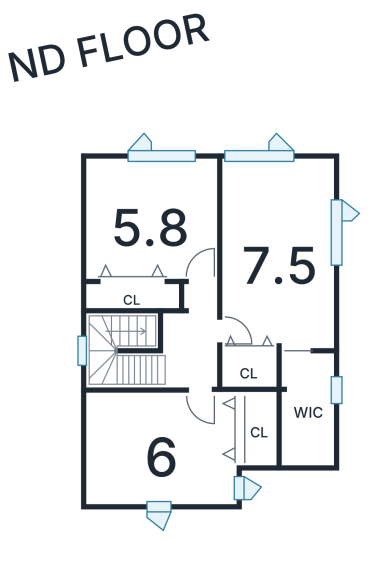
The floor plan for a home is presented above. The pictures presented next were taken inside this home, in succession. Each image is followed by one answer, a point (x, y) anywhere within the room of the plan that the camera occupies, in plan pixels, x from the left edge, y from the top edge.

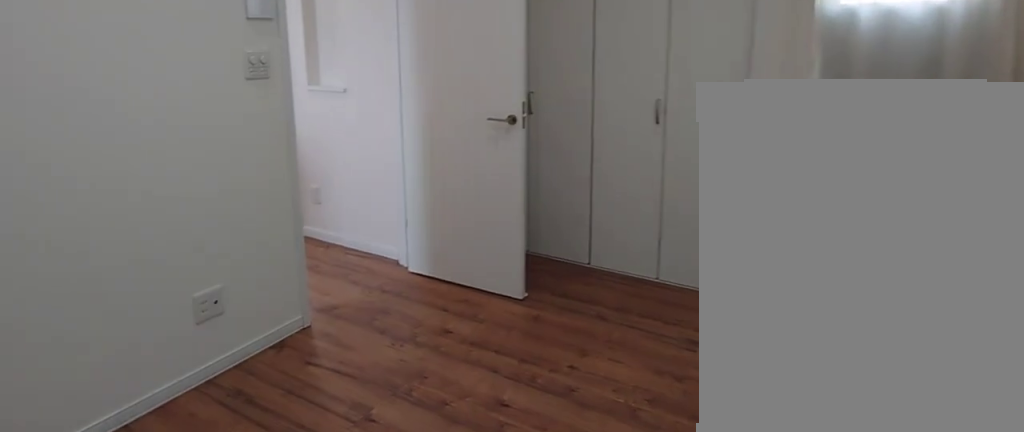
(157, 462)
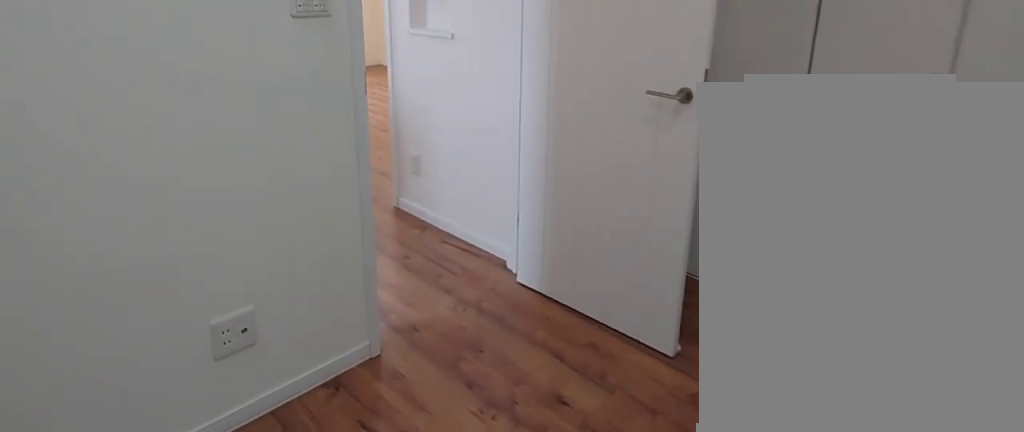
(157, 462)
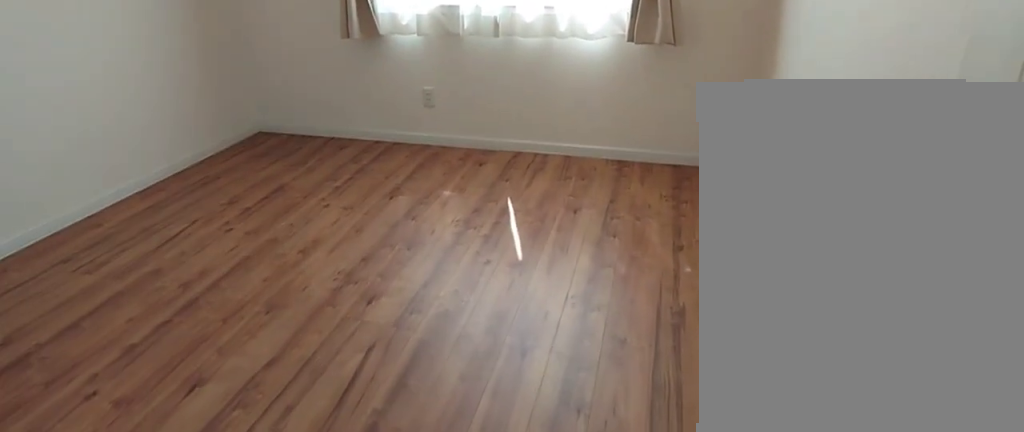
(154, 221)
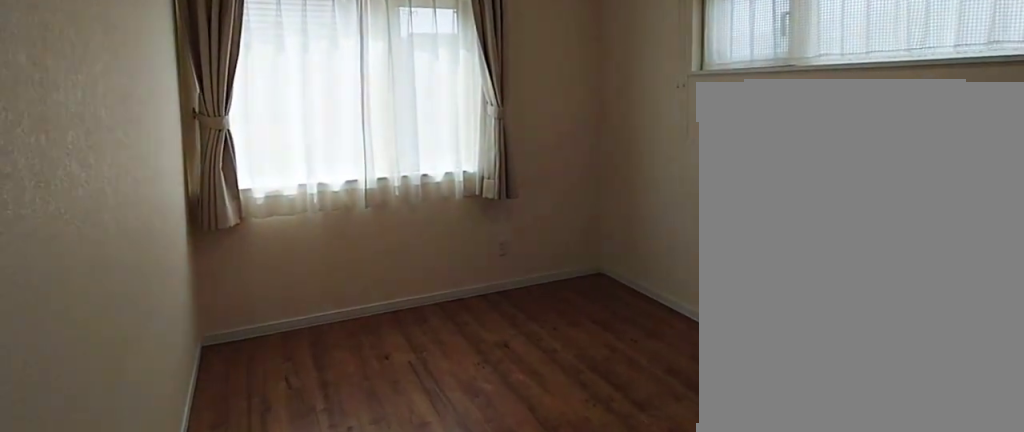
(276, 271)
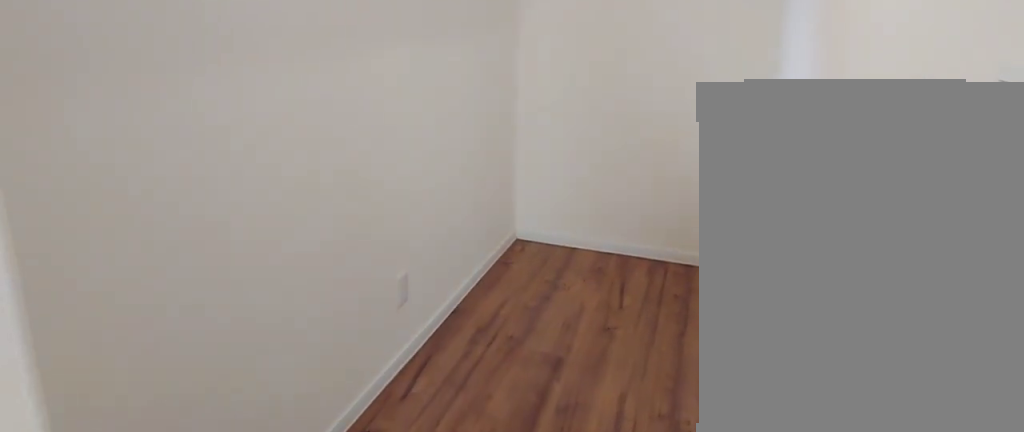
(307, 421)
